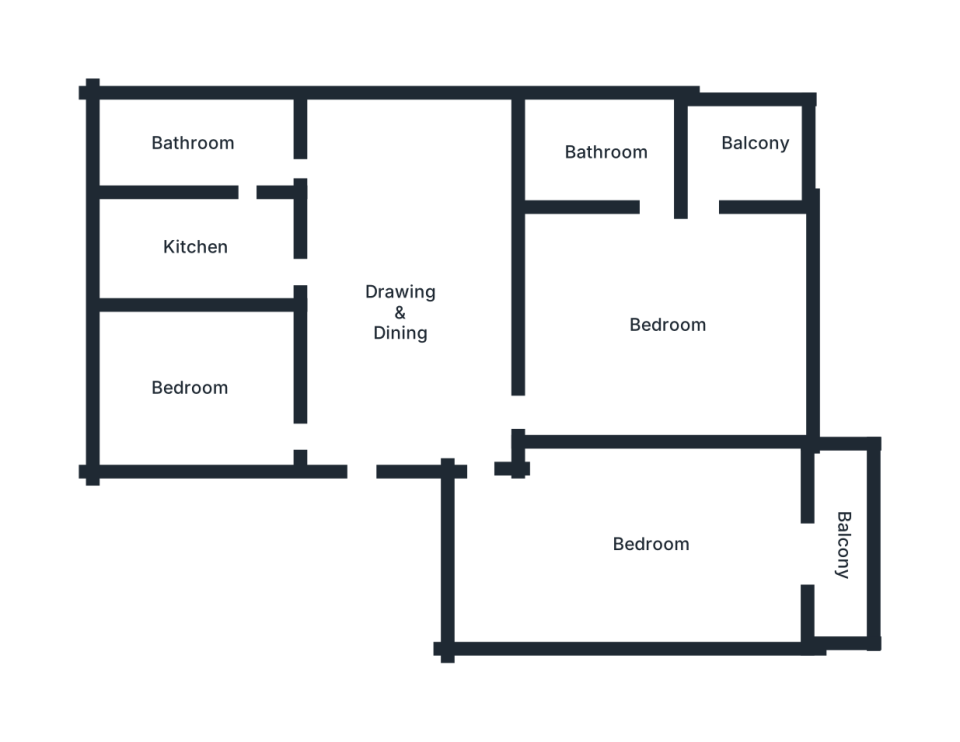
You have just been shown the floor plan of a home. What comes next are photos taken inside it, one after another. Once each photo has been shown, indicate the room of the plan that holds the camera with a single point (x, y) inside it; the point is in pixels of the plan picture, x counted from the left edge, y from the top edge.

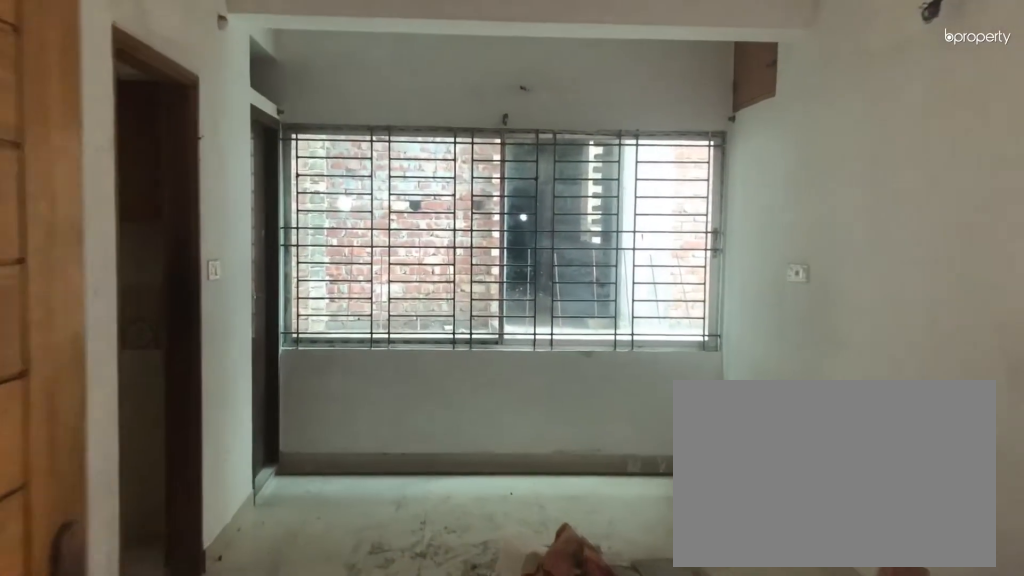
(409, 312)
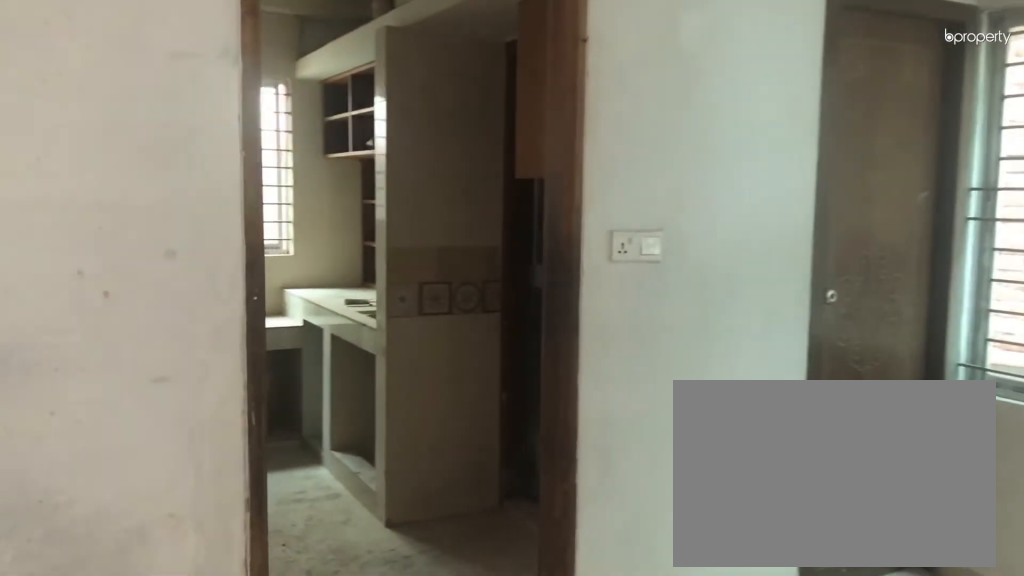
(409, 312)
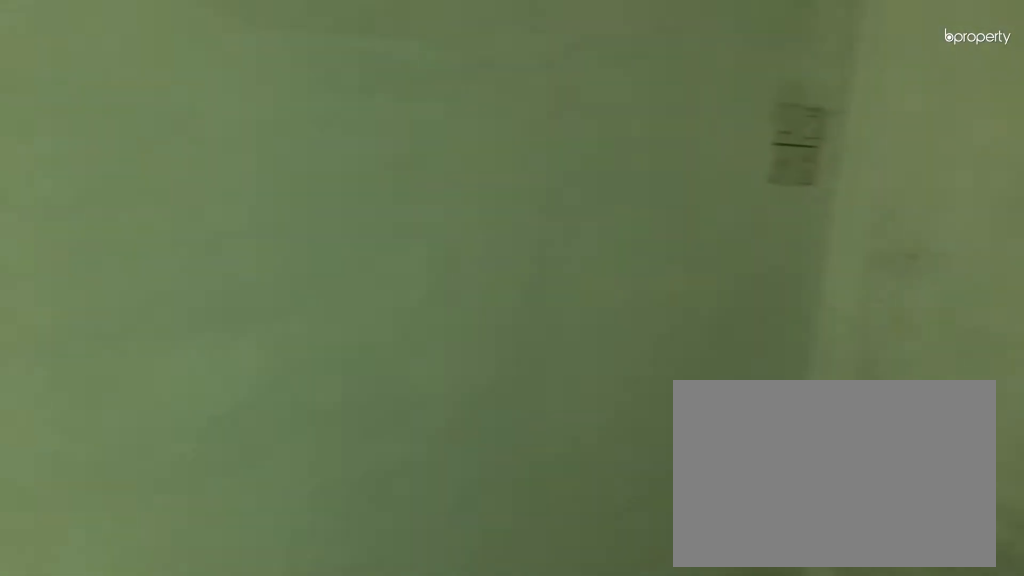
(189, 389)
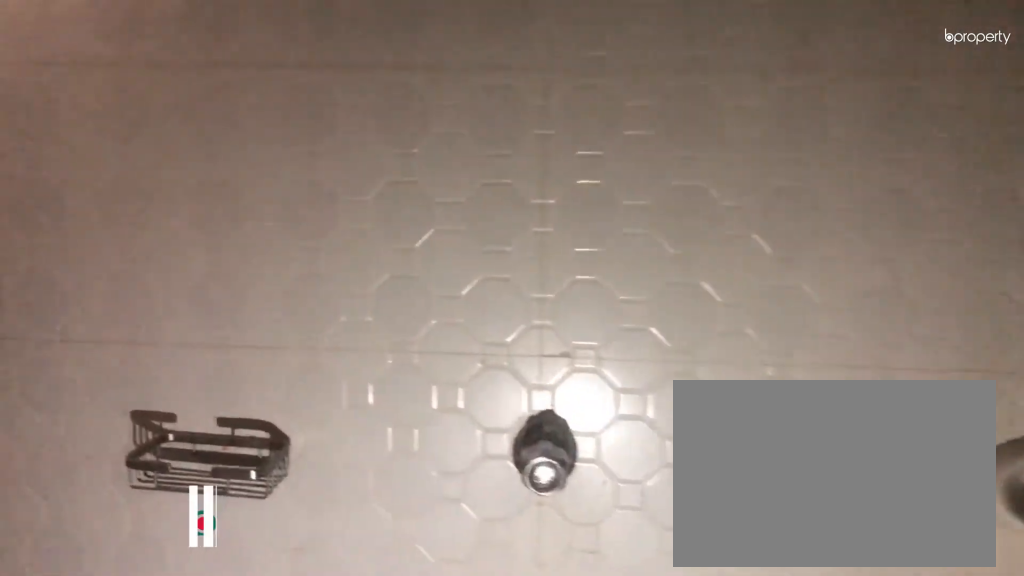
(195, 143)
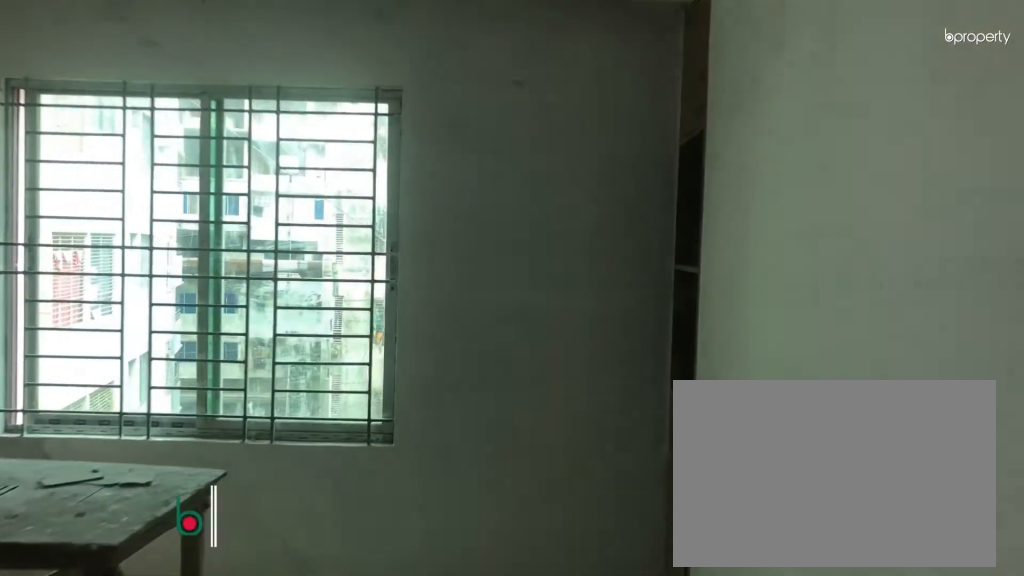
(671, 323)
